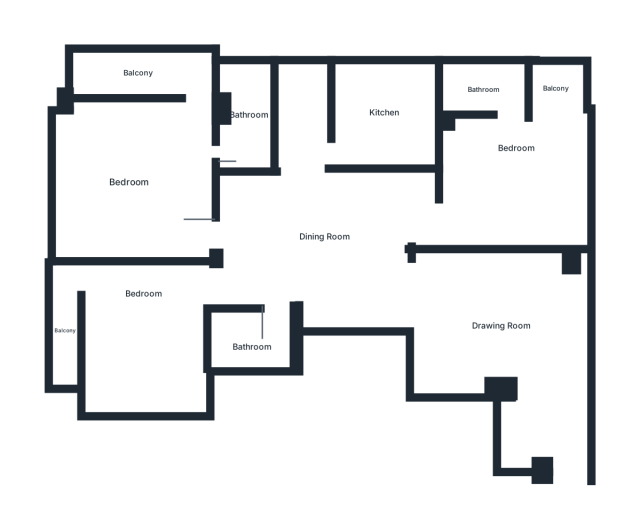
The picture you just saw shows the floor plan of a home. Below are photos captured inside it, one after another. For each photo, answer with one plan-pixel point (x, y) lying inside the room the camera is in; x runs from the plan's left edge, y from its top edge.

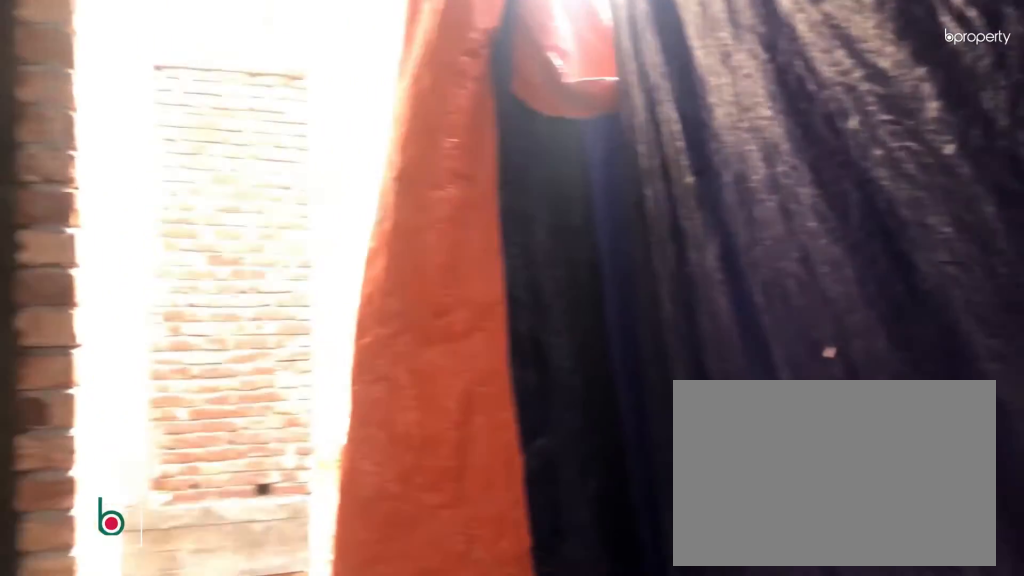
(132, 73)
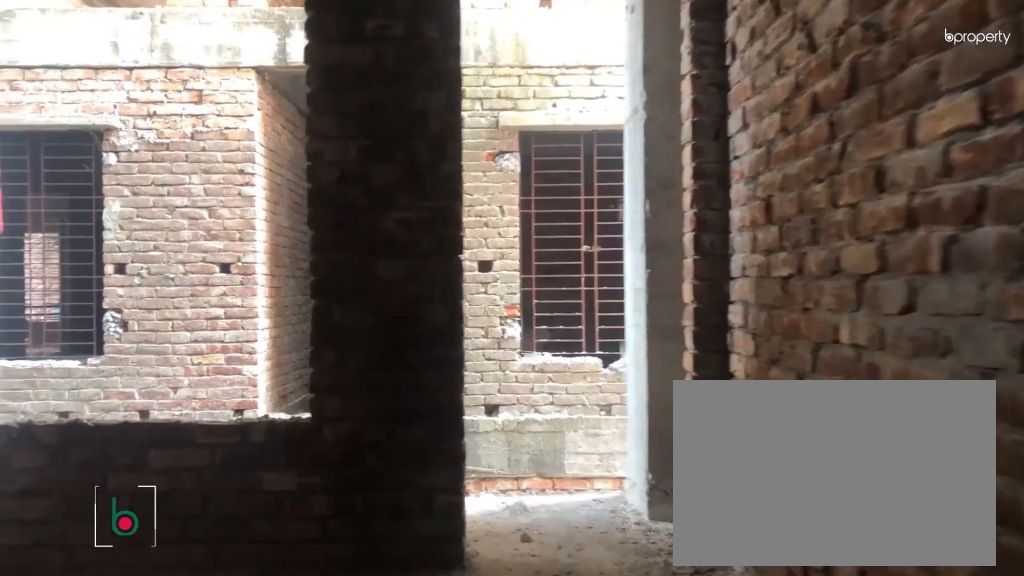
(141, 342)
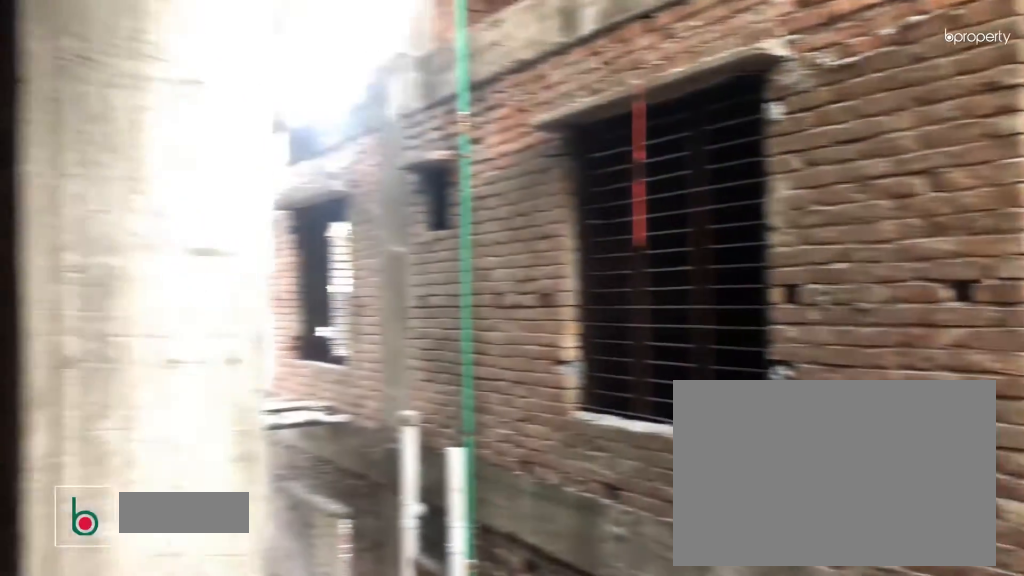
(69, 332)
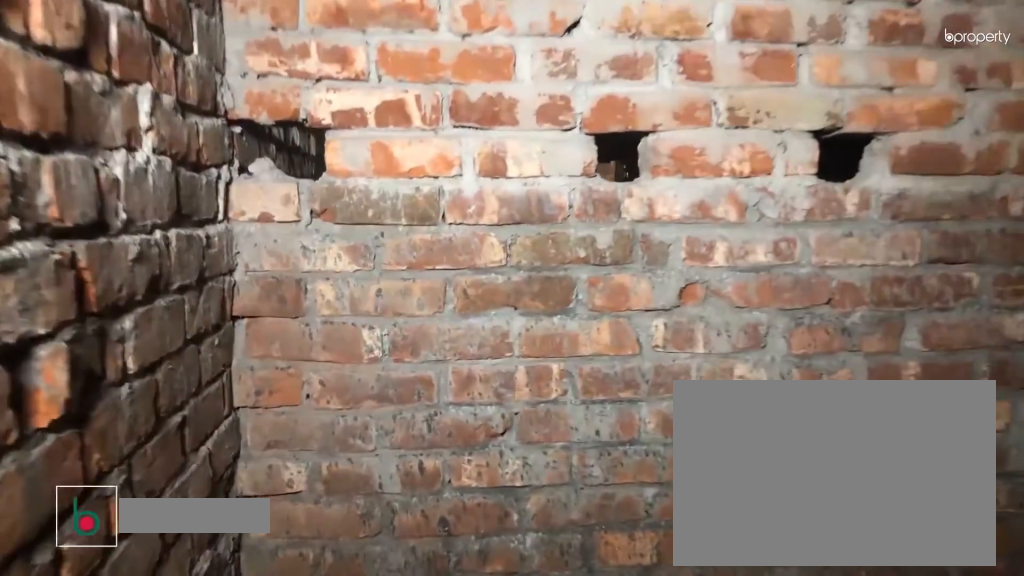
(252, 346)
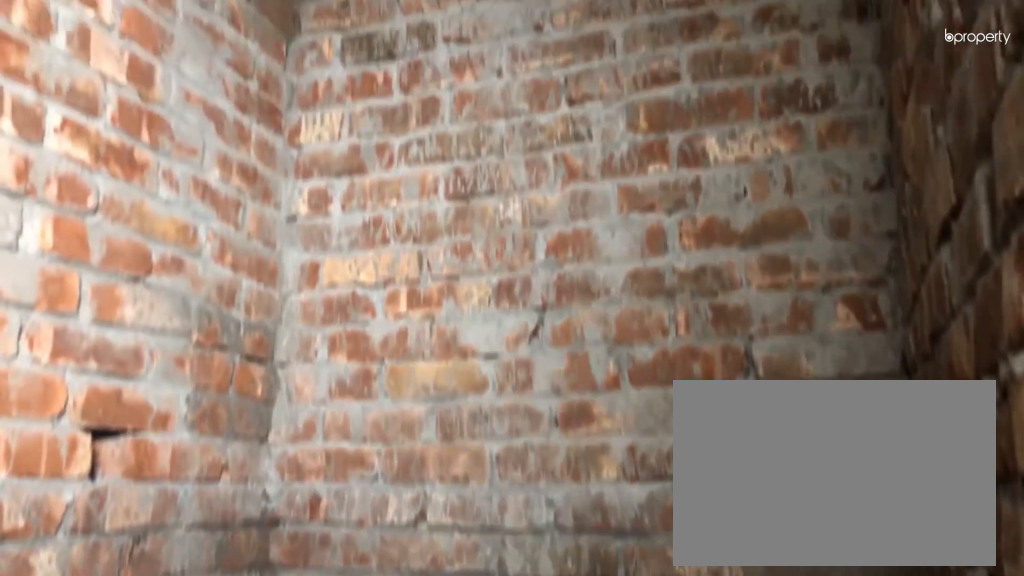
(252, 346)
